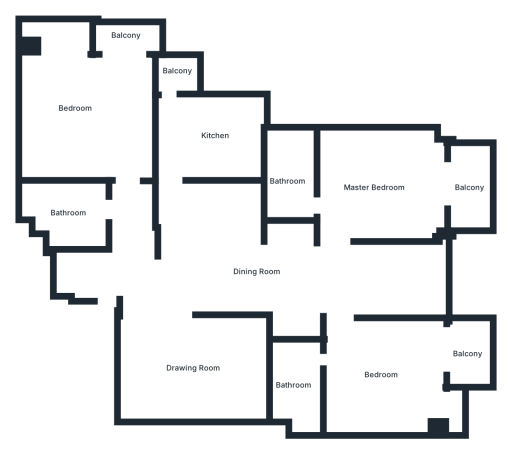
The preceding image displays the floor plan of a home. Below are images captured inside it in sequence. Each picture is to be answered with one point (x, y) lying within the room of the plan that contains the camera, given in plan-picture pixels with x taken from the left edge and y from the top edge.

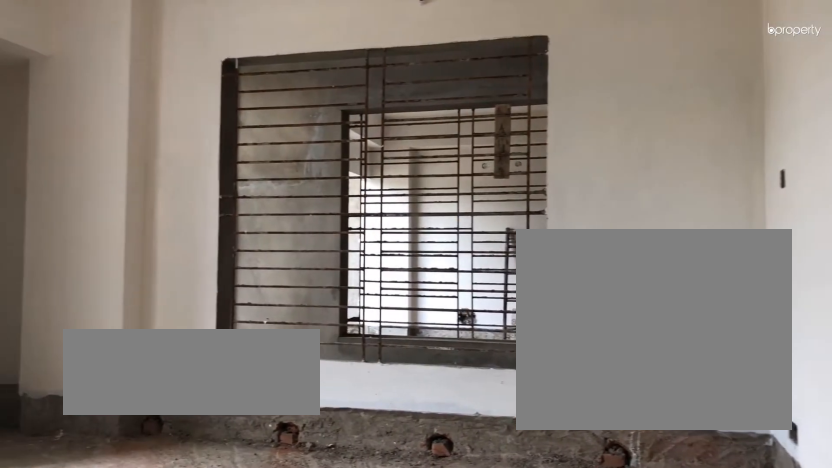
(383, 380)
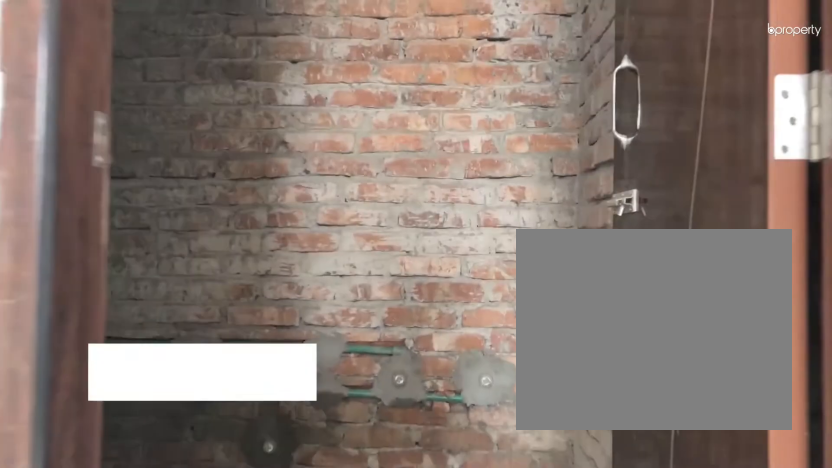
(300, 378)
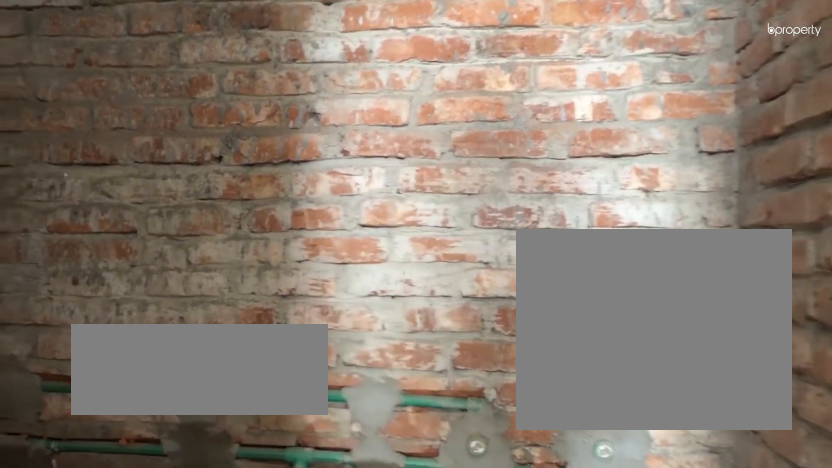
(300, 378)
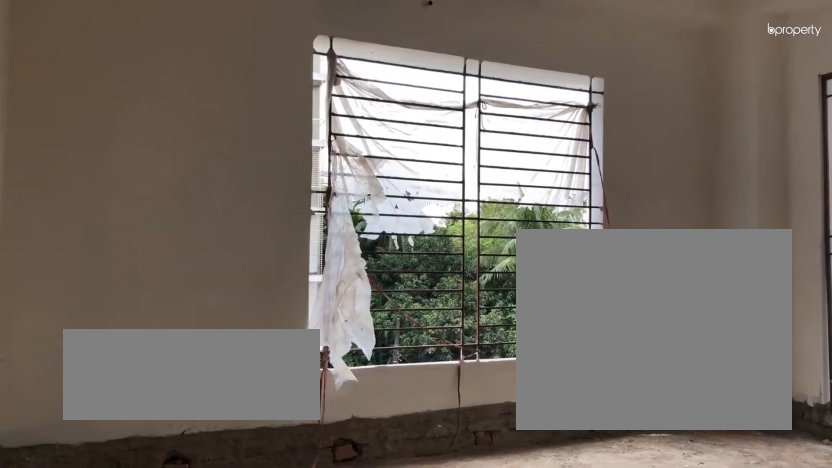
(385, 185)
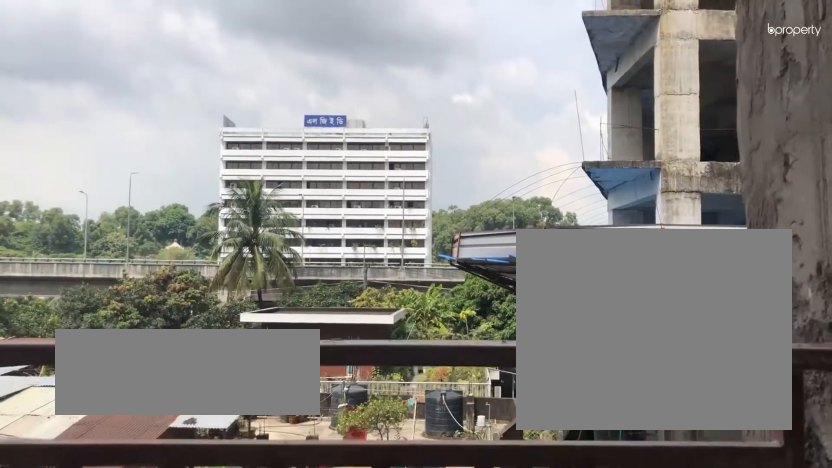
(467, 185)
